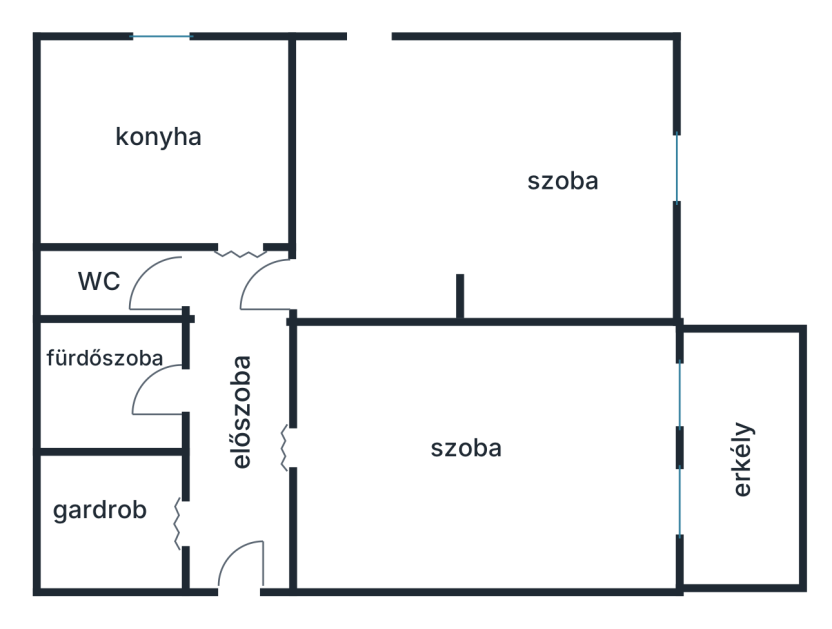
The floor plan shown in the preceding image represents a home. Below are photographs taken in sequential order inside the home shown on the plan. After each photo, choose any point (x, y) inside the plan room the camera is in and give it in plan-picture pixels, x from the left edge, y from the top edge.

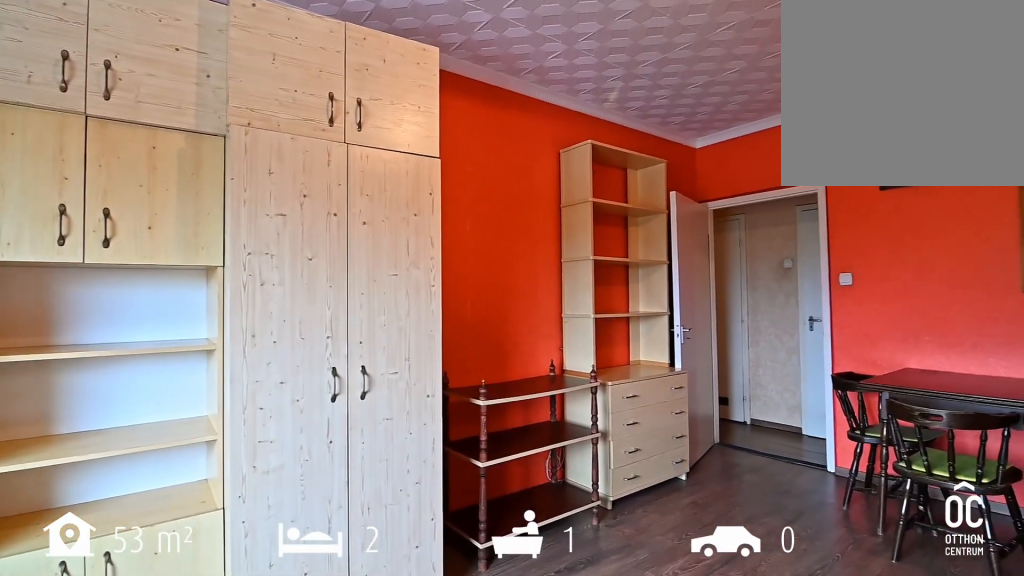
(477, 186)
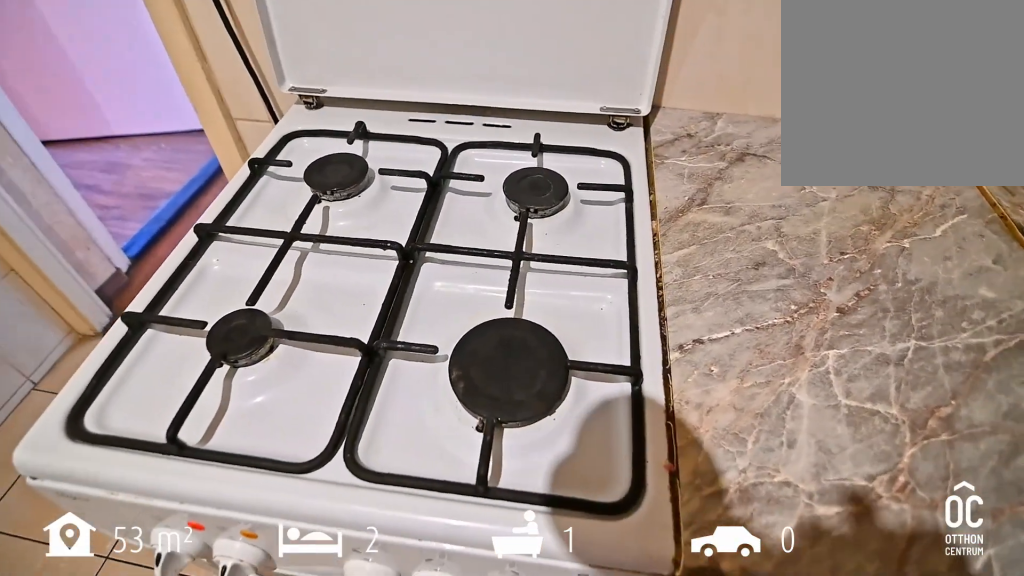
(167, 143)
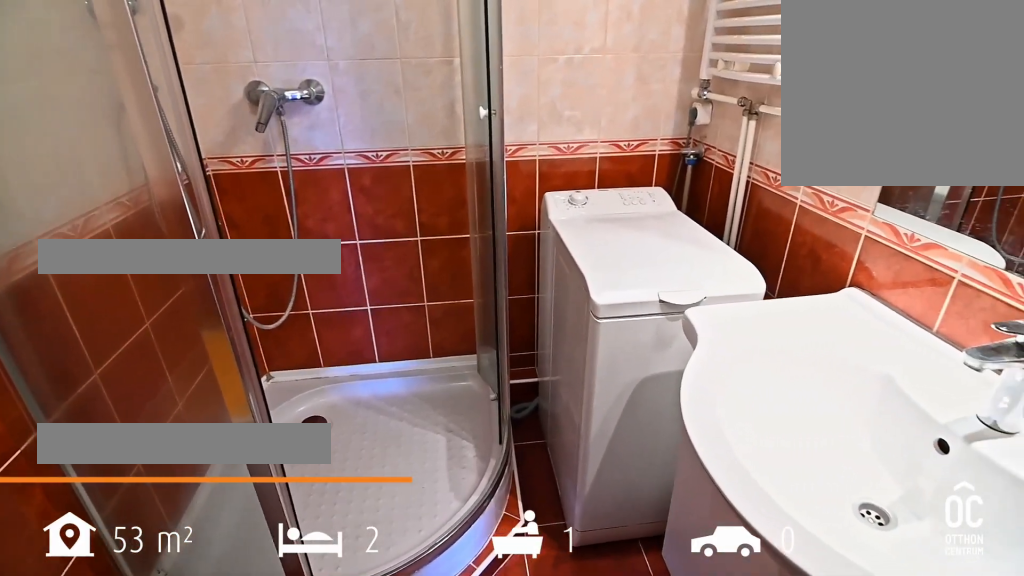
(116, 396)
